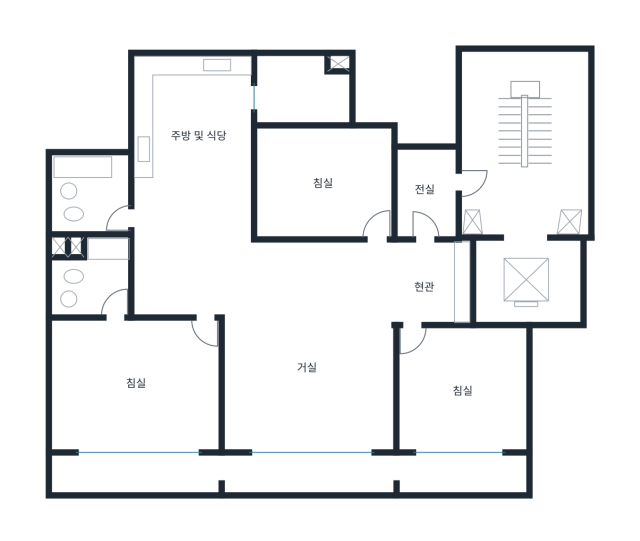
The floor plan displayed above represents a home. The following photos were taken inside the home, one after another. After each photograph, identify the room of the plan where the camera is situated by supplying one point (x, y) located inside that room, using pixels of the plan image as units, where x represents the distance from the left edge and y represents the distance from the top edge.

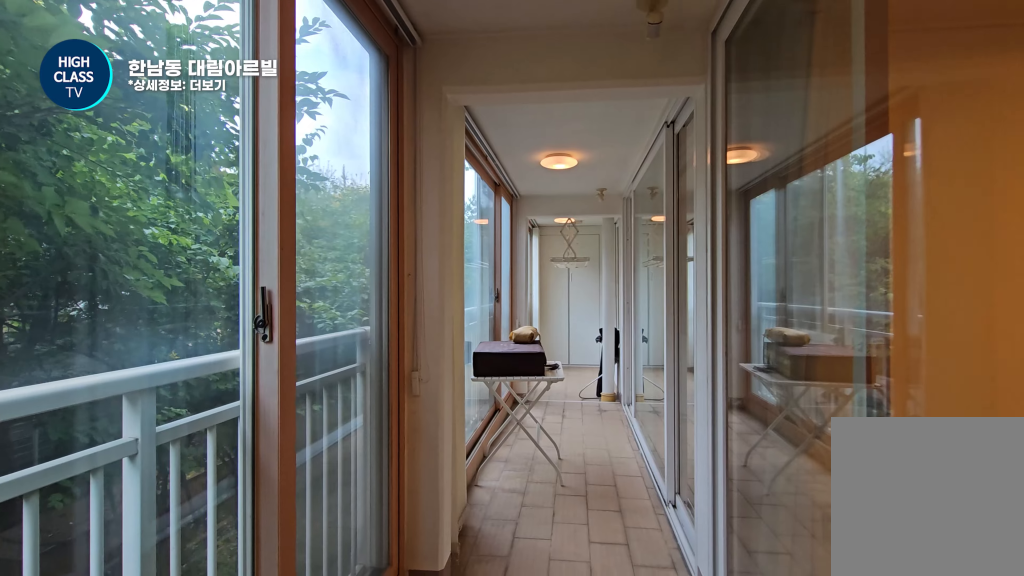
(290, 470)
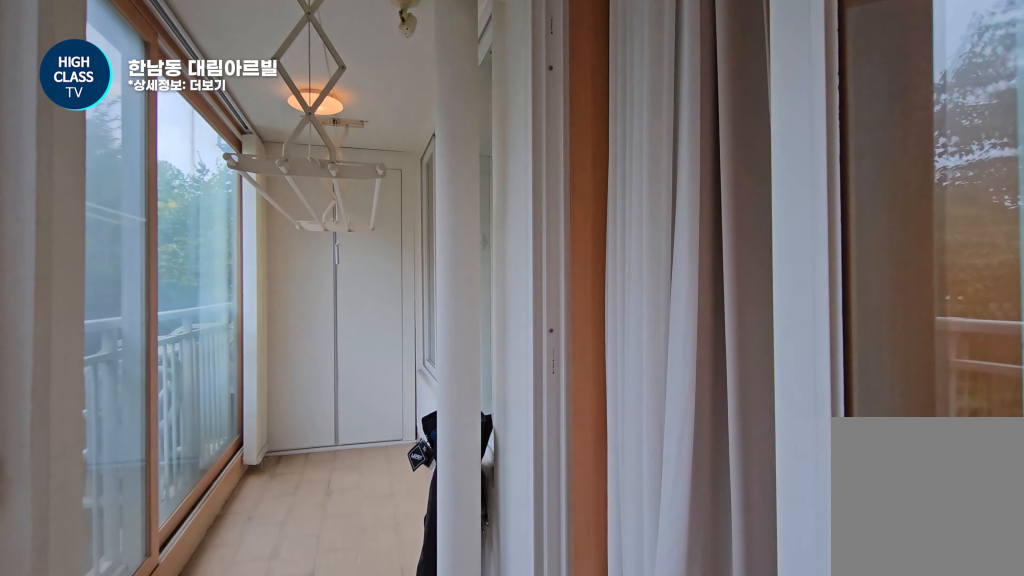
(290, 470)
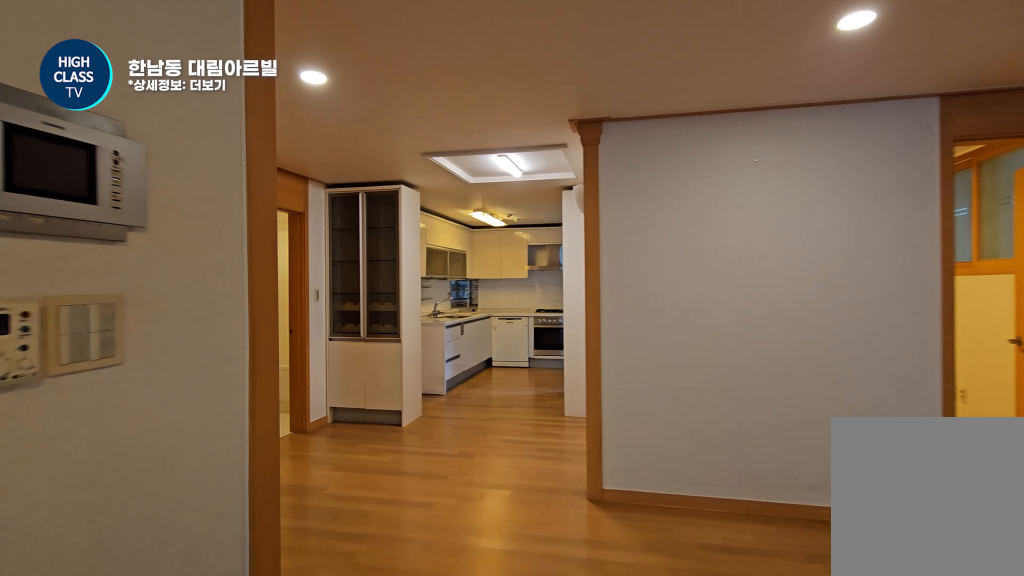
(307, 345)
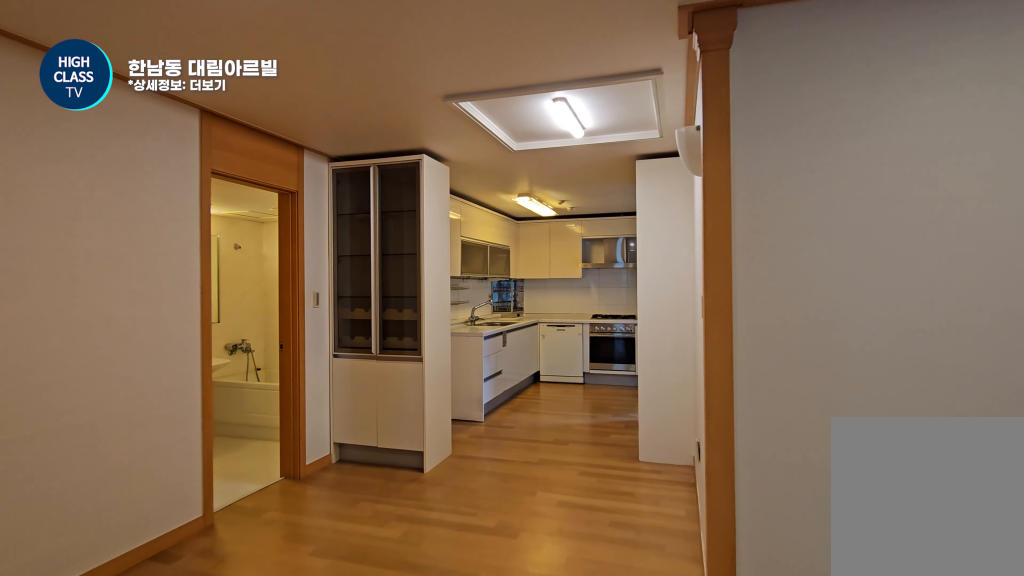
(191, 183)
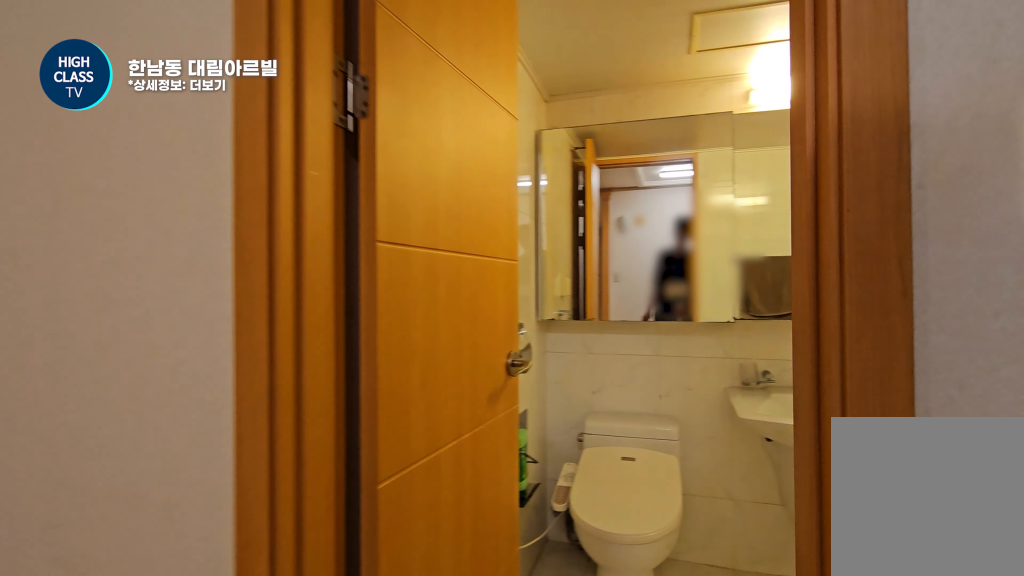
(191, 183)
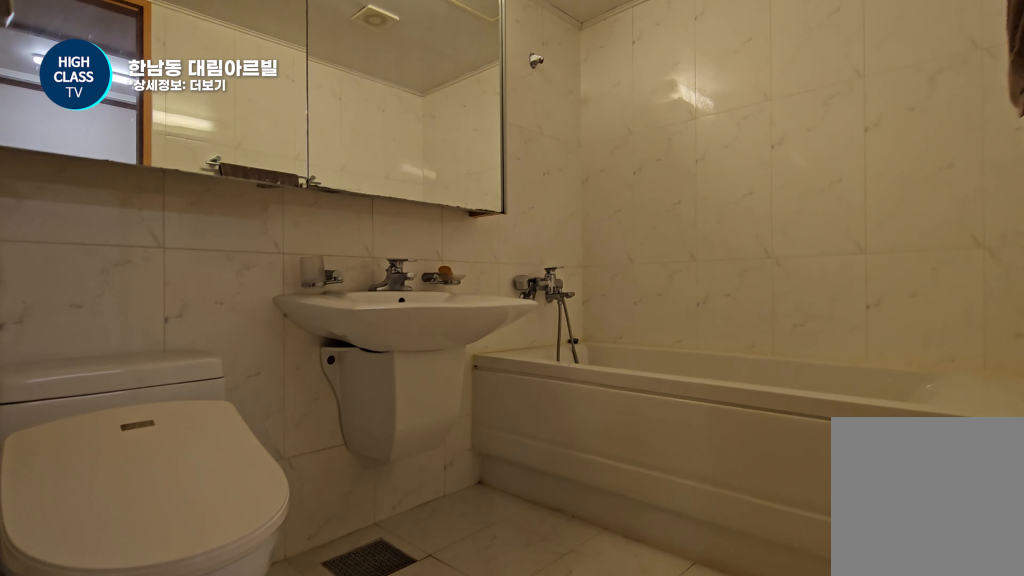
(92, 192)
